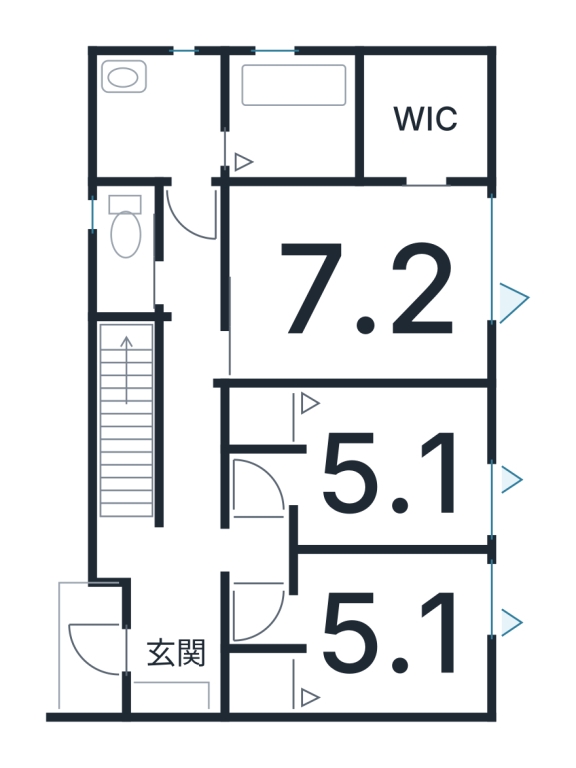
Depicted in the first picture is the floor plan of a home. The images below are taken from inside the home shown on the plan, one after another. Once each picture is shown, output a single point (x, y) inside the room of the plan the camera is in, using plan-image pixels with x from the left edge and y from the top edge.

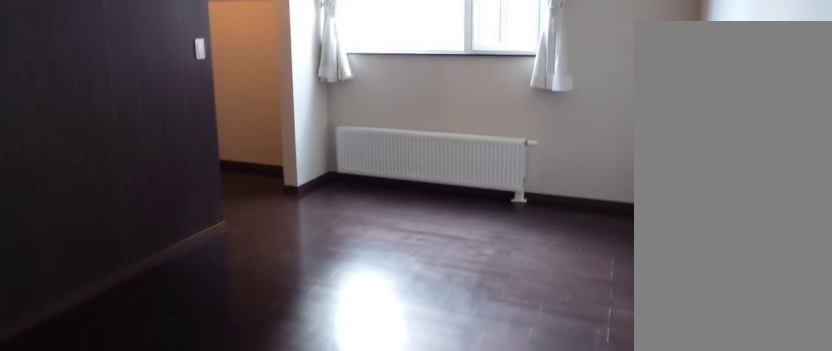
(347, 287)
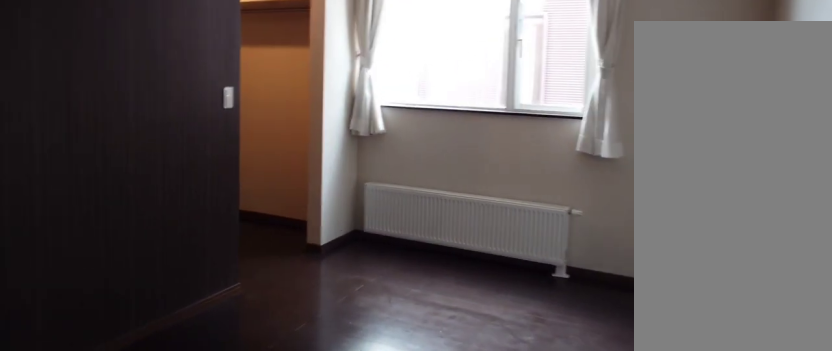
(347, 287)
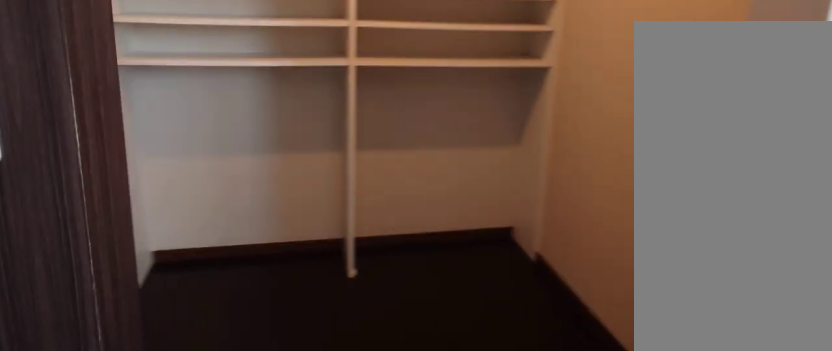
(420, 124)
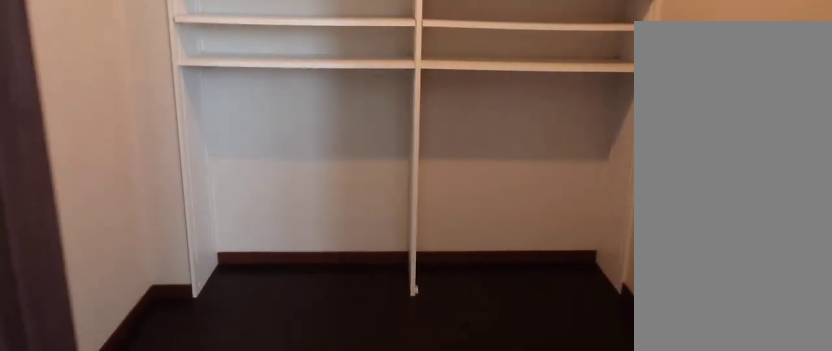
(420, 124)
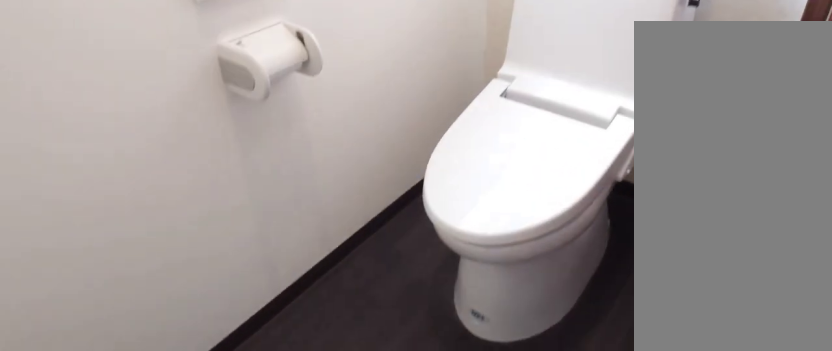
(119, 253)
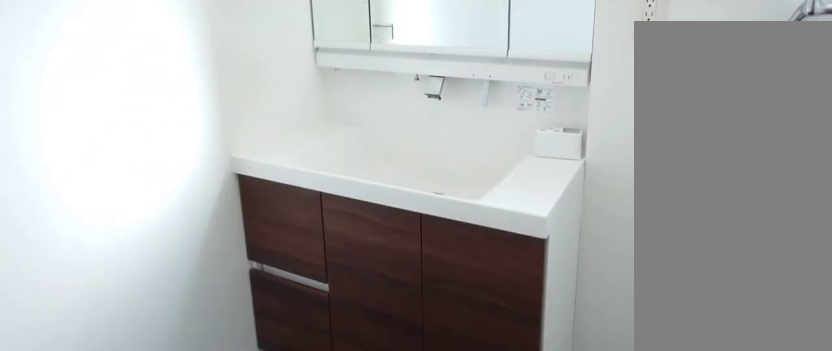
(153, 125)
